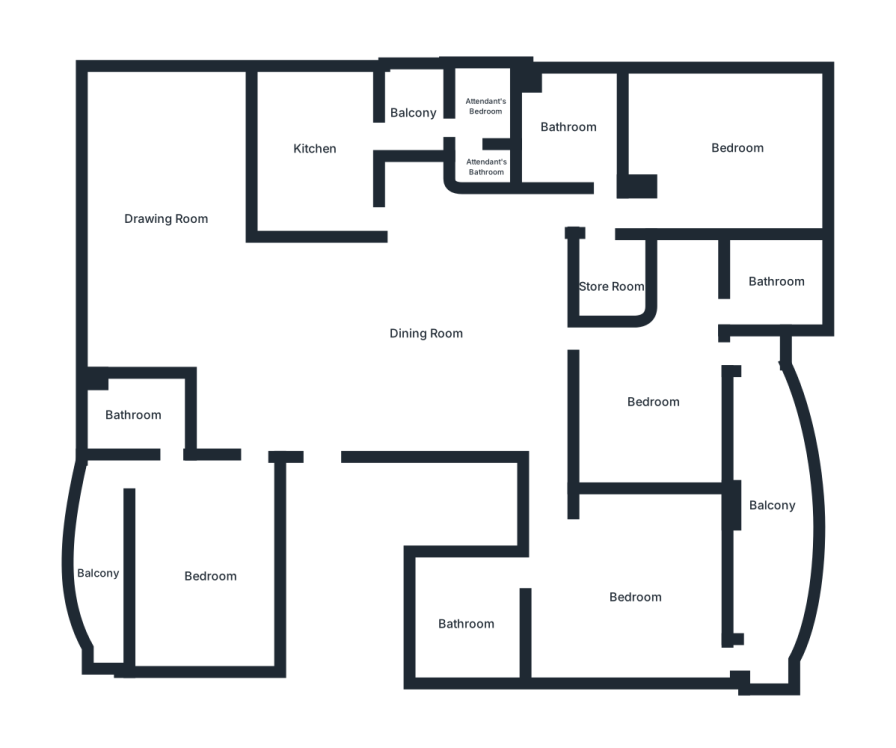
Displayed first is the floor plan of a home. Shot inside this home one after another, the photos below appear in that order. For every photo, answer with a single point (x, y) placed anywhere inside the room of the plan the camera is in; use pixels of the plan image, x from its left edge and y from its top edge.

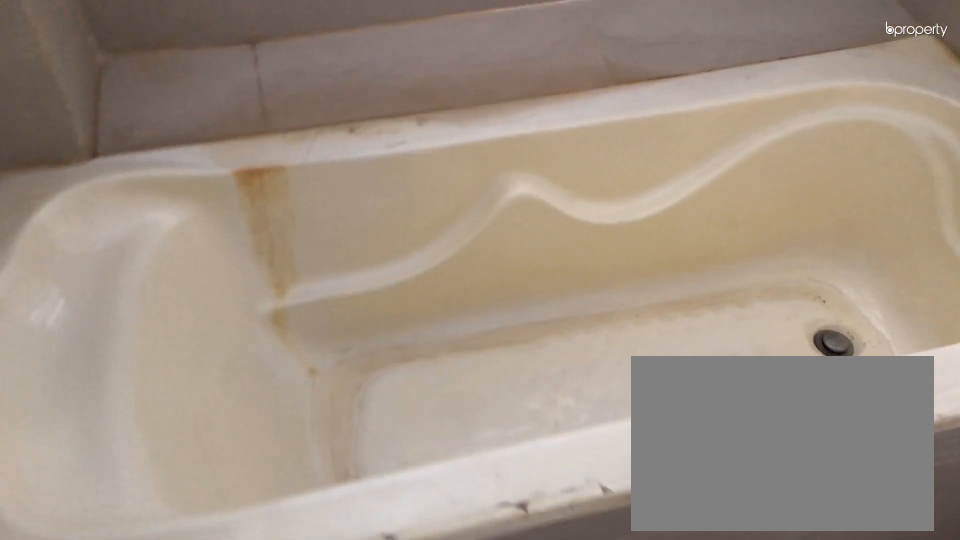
(463, 618)
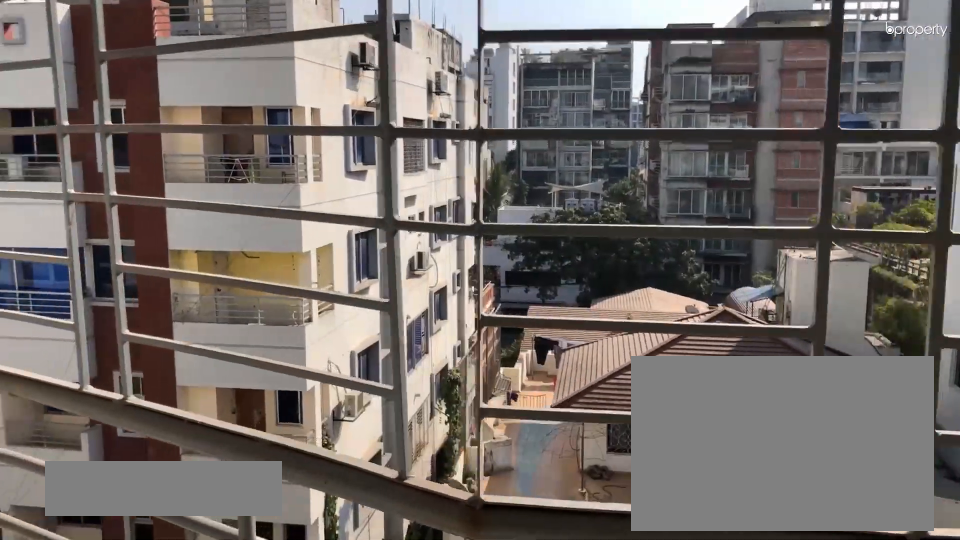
(765, 610)
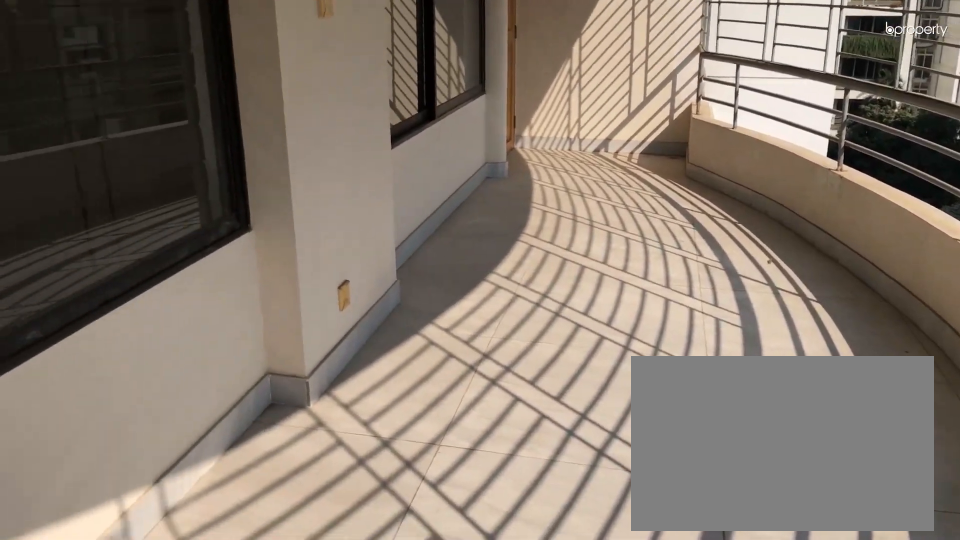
(772, 478)
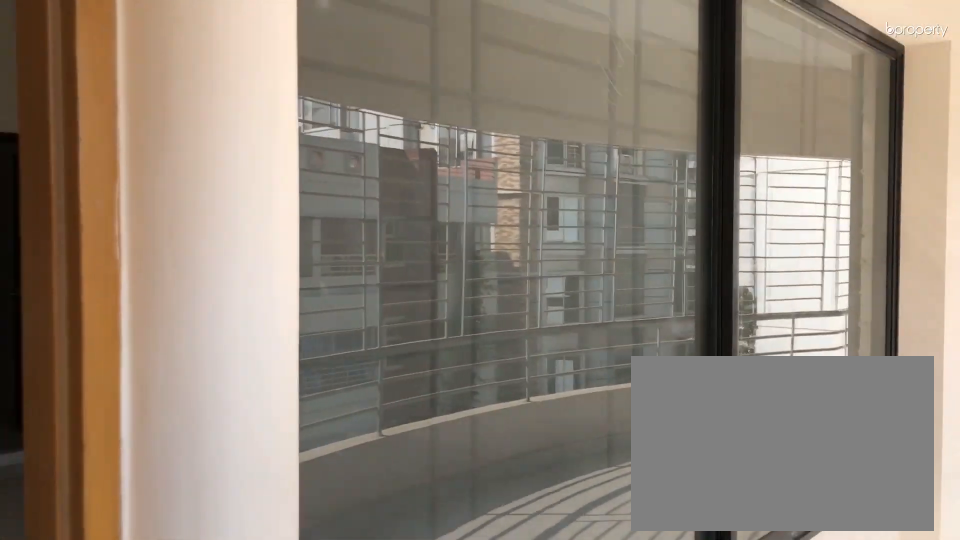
(772, 478)
